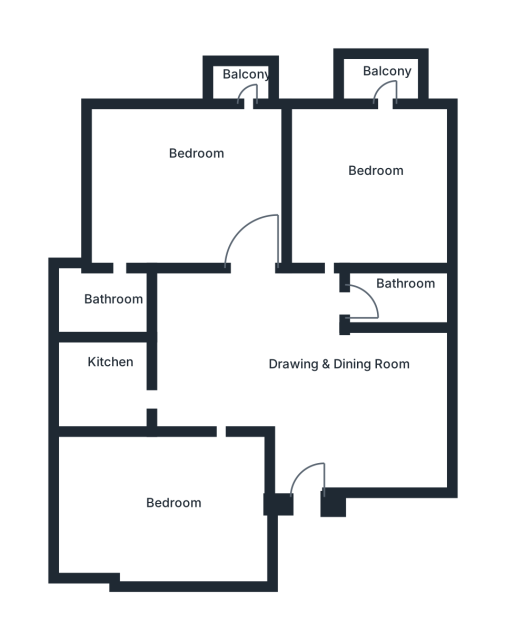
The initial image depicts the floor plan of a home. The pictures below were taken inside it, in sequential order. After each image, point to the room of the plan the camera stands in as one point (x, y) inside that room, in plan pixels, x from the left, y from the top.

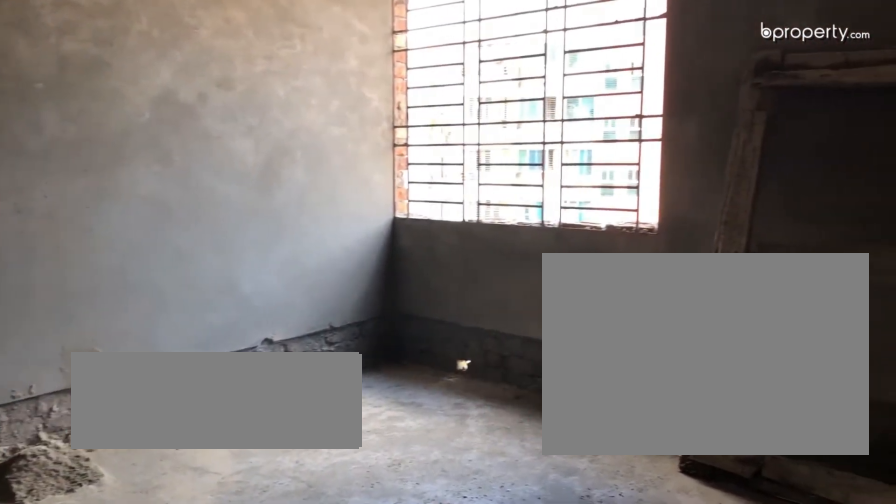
(292, 370)
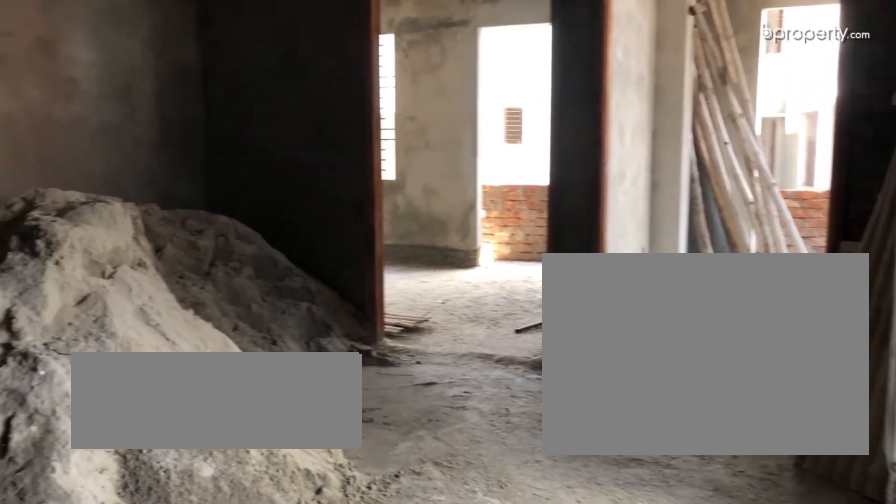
(292, 370)
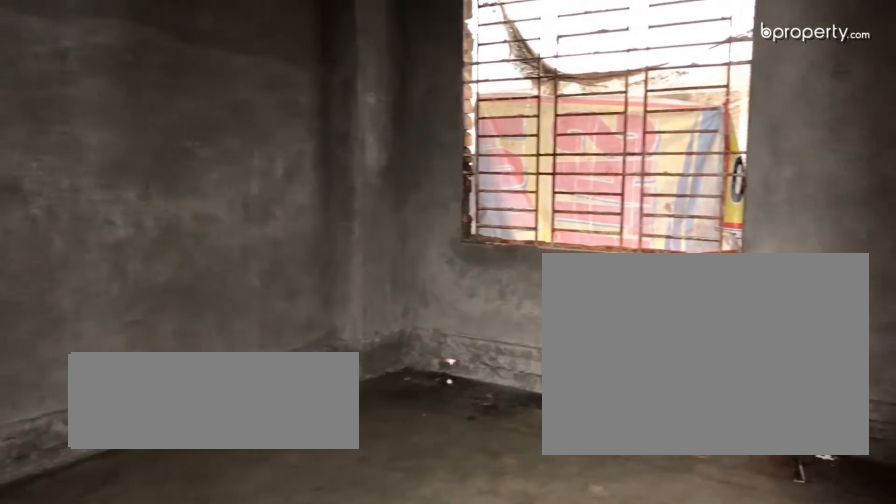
(183, 512)
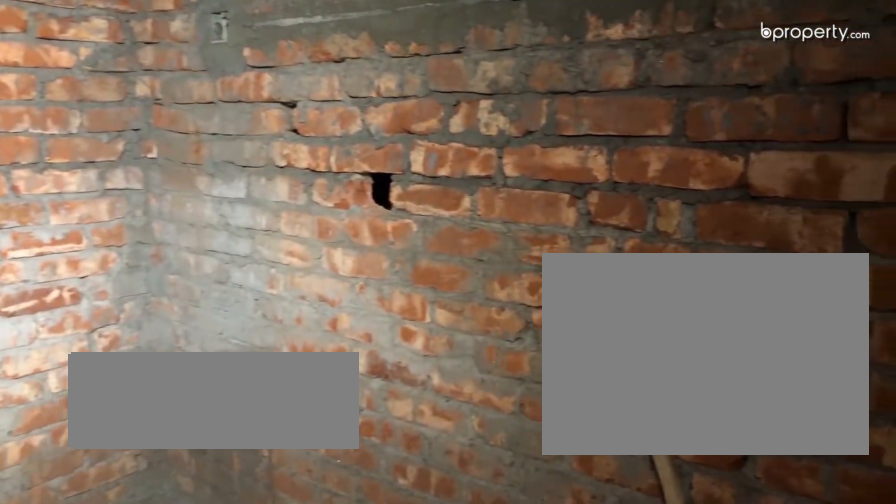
(110, 378)
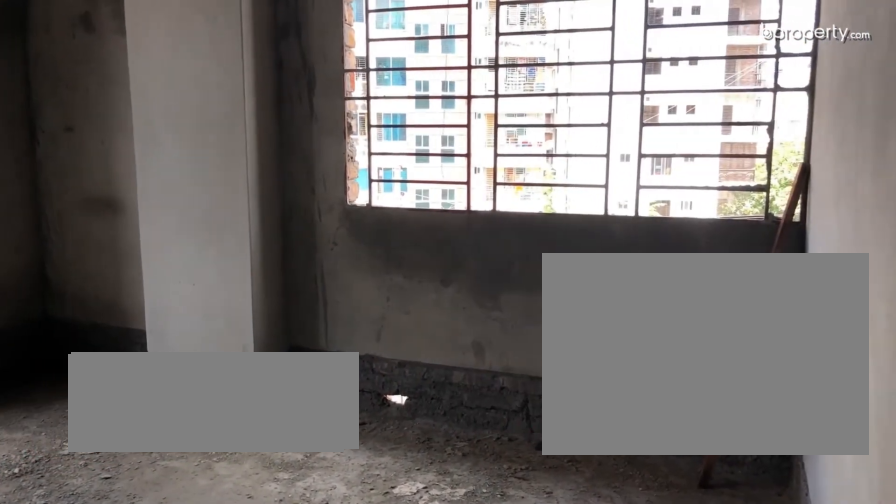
(371, 191)
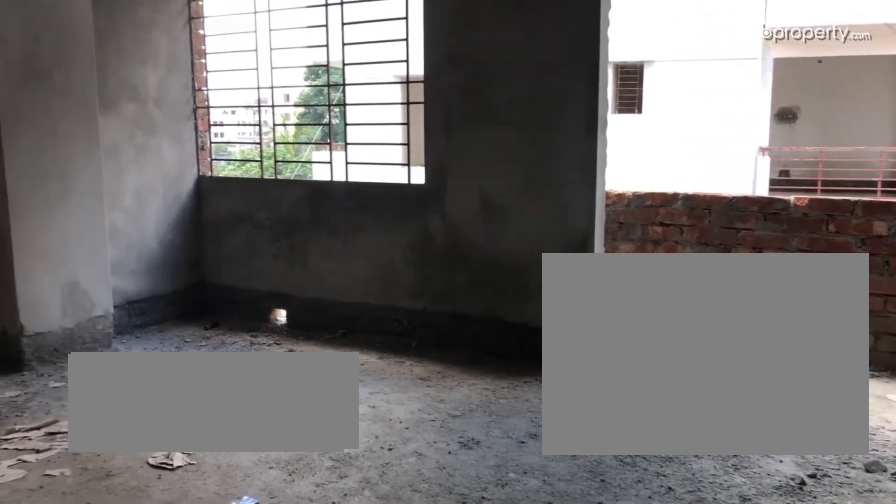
(188, 185)
